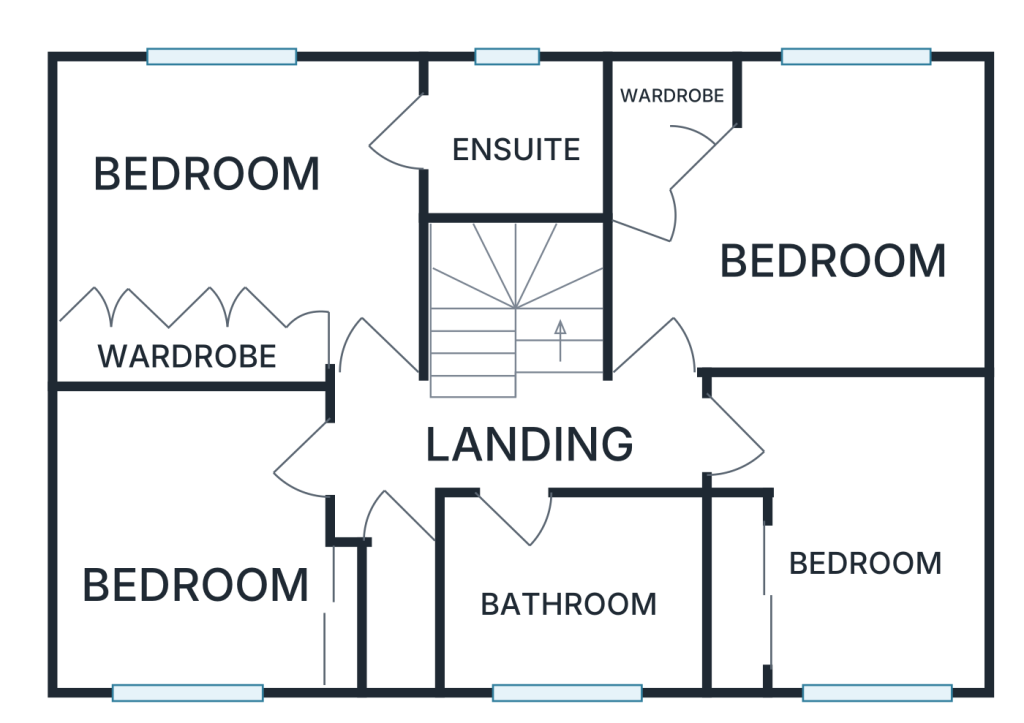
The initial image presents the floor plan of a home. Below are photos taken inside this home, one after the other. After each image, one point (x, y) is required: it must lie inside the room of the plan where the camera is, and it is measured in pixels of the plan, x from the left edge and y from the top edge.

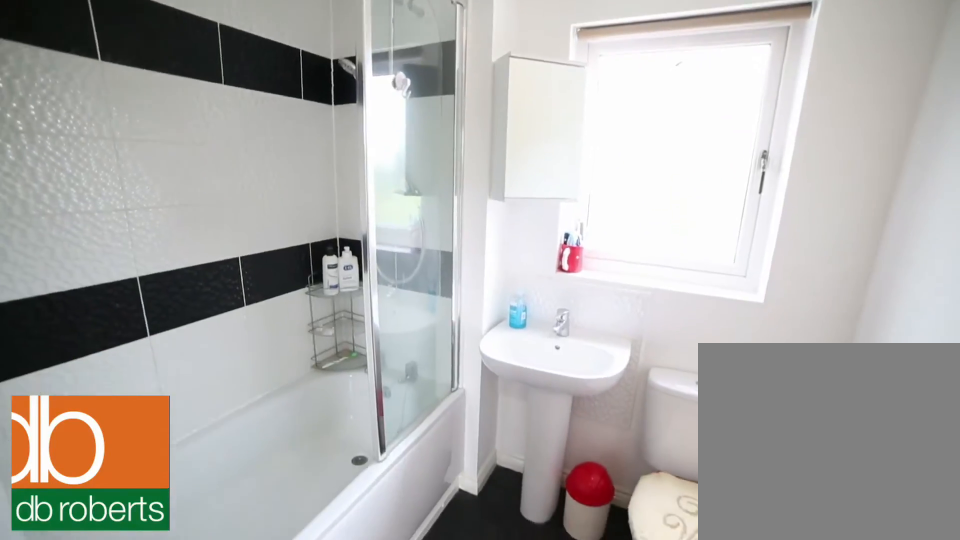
(576, 594)
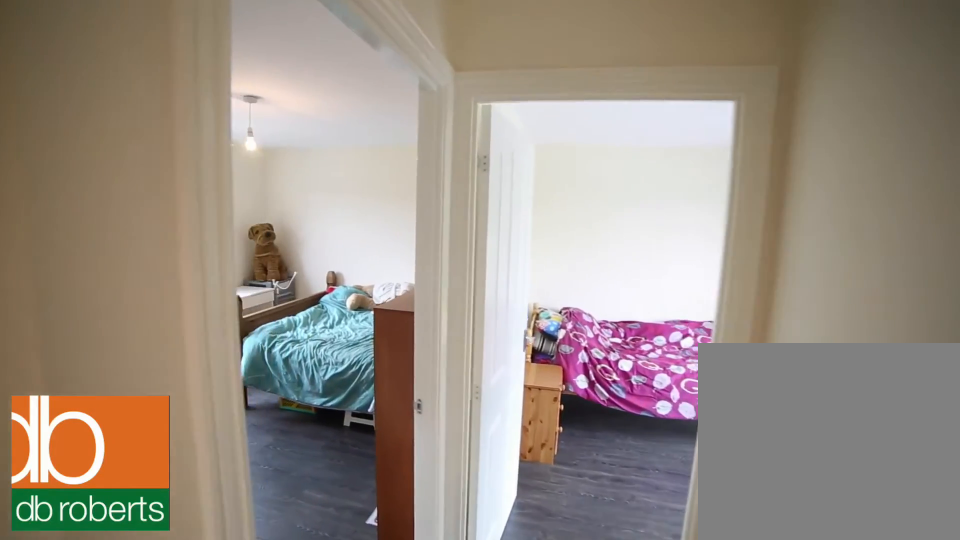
(512, 436)
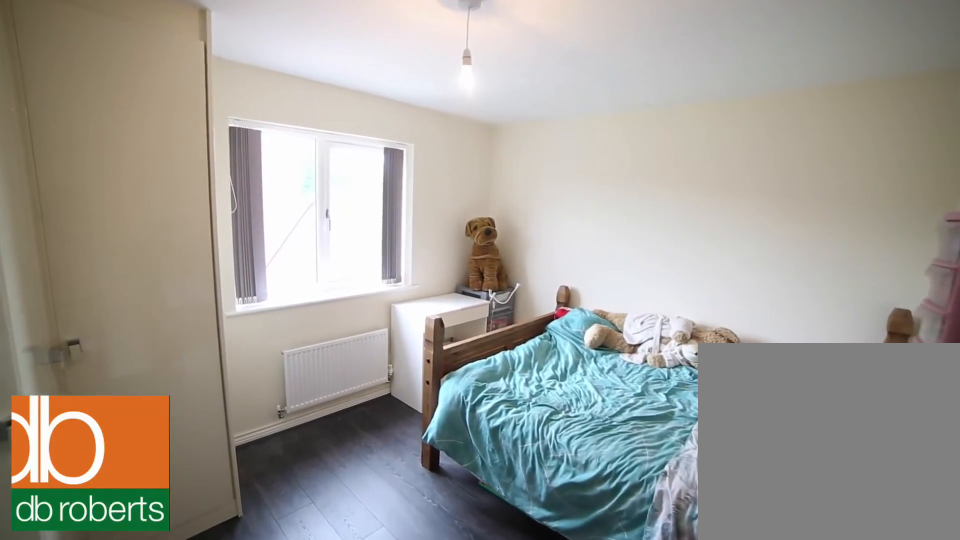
(796, 219)
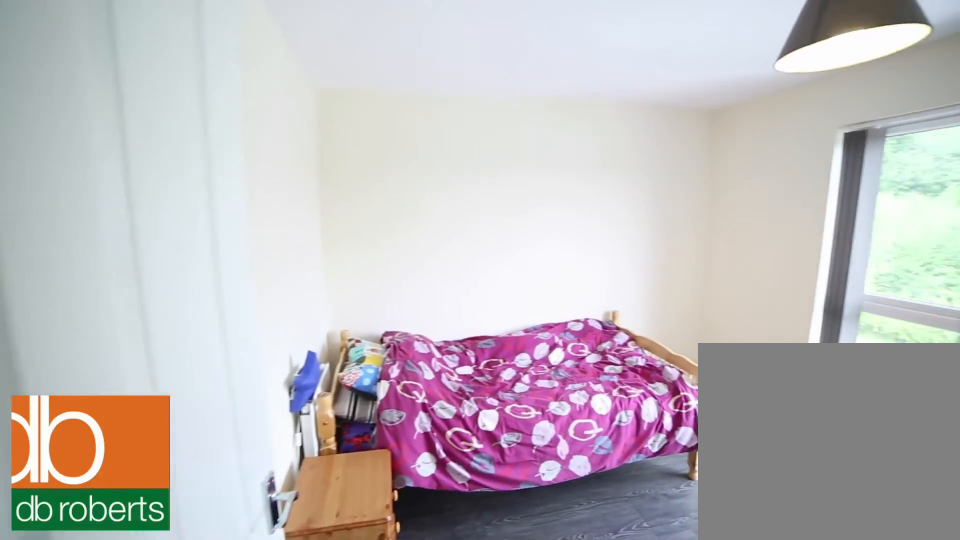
(852, 535)
